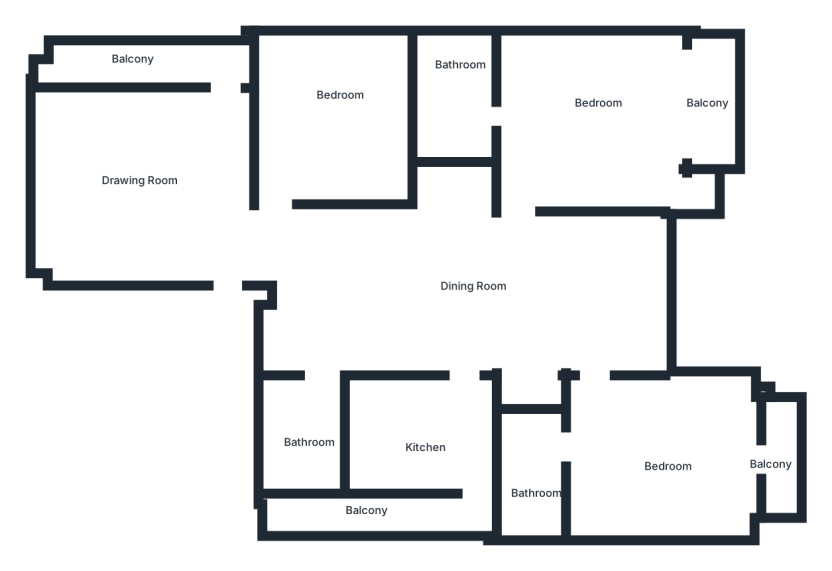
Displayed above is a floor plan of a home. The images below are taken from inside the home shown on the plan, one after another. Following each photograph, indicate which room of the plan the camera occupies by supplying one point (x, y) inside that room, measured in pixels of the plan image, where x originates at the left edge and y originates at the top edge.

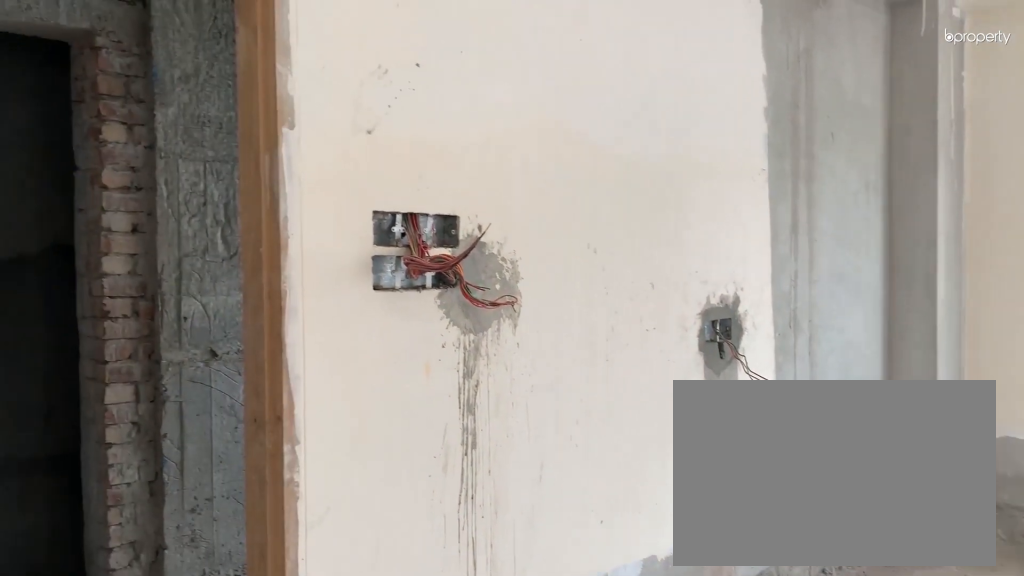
(173, 174)
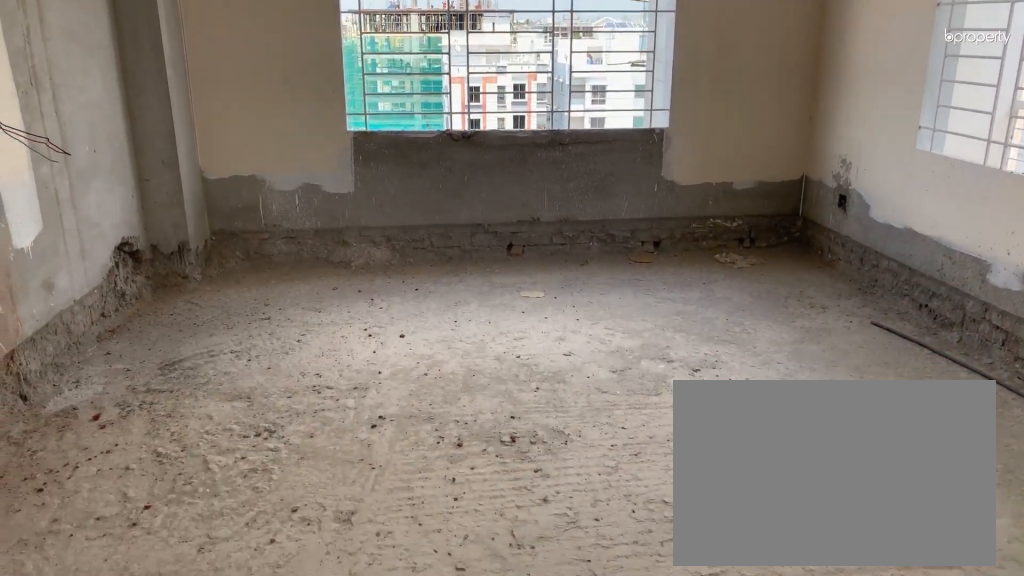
(173, 174)
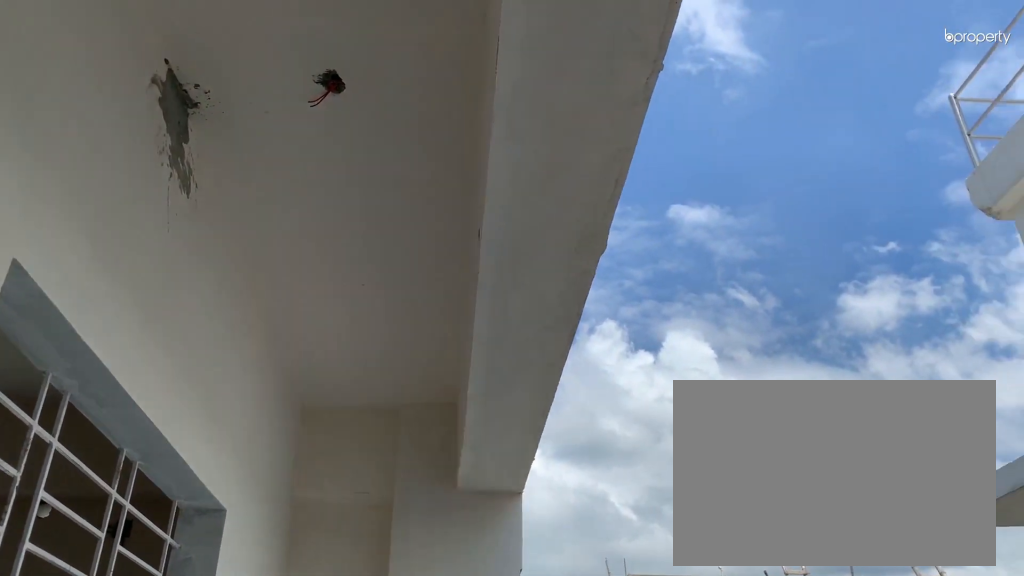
(171, 62)
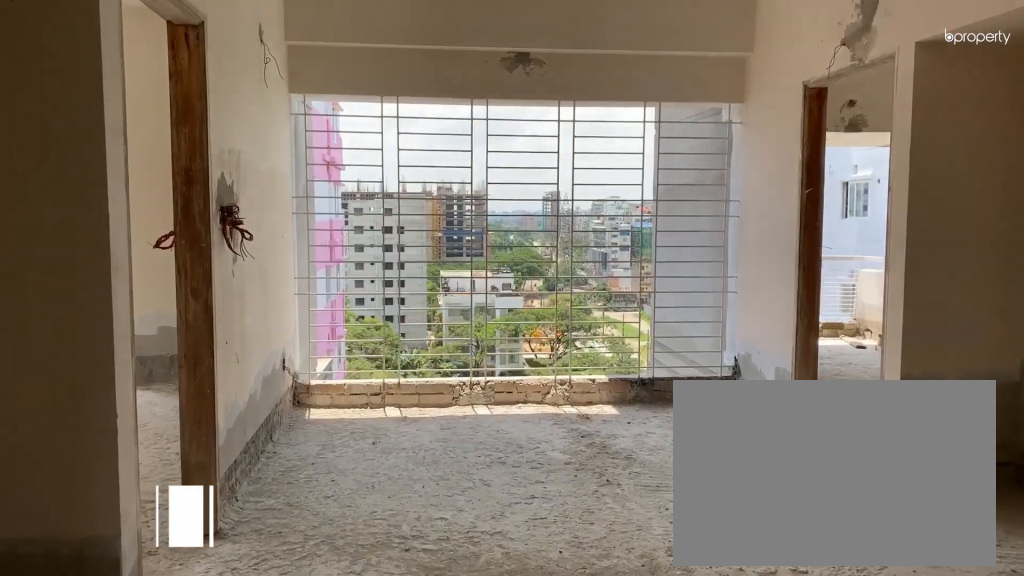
(412, 297)
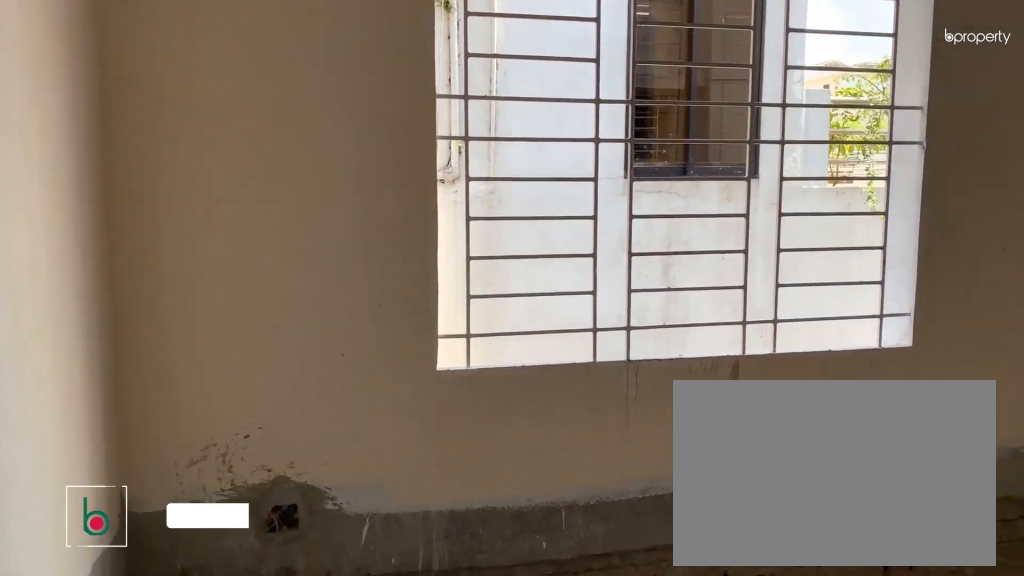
(339, 116)
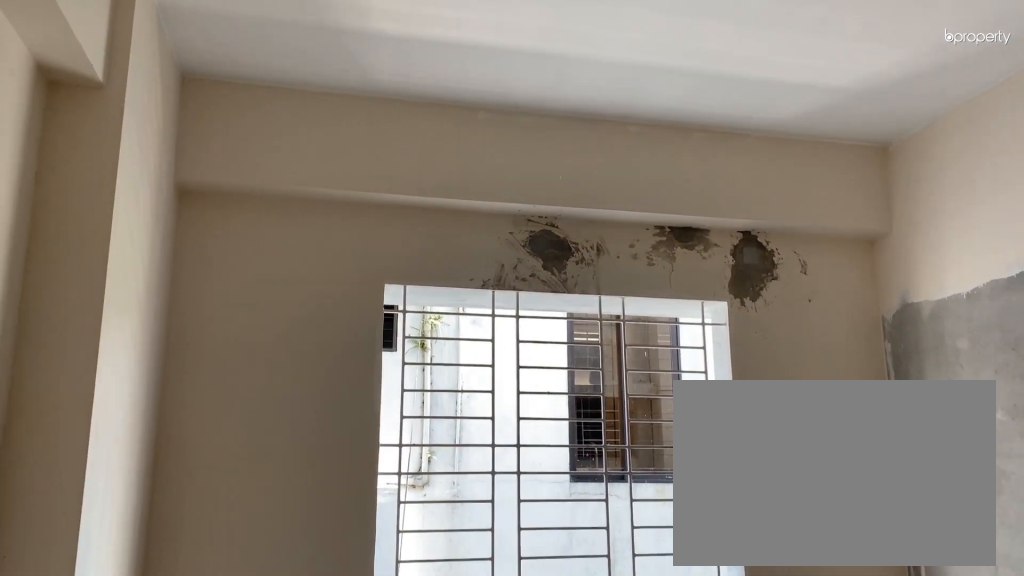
(339, 116)
